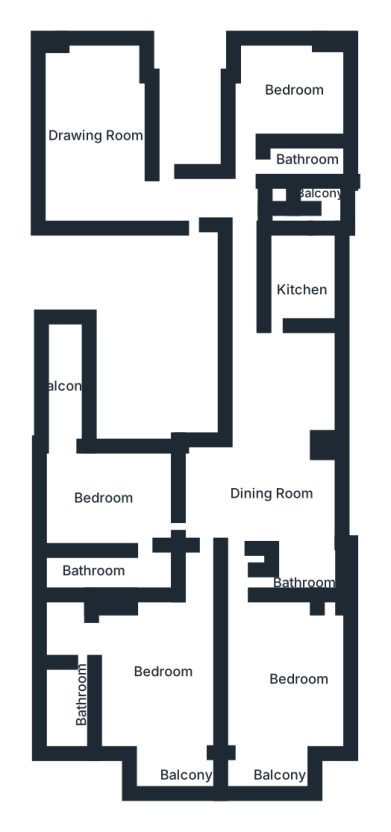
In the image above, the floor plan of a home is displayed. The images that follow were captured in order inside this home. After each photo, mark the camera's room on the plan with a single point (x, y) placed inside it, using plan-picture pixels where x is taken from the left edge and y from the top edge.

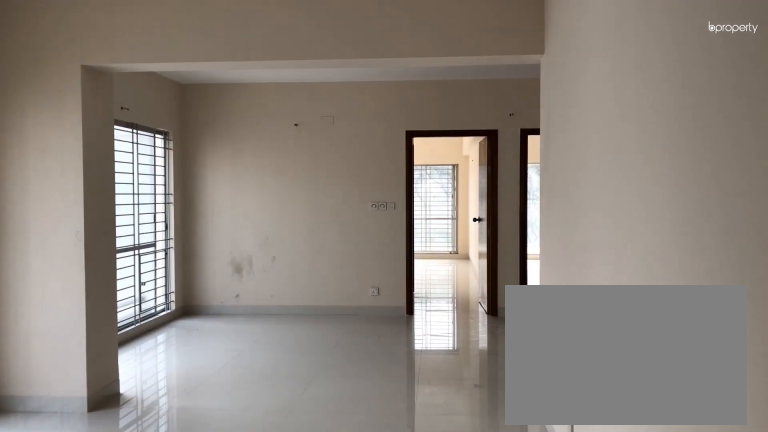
(255, 455)
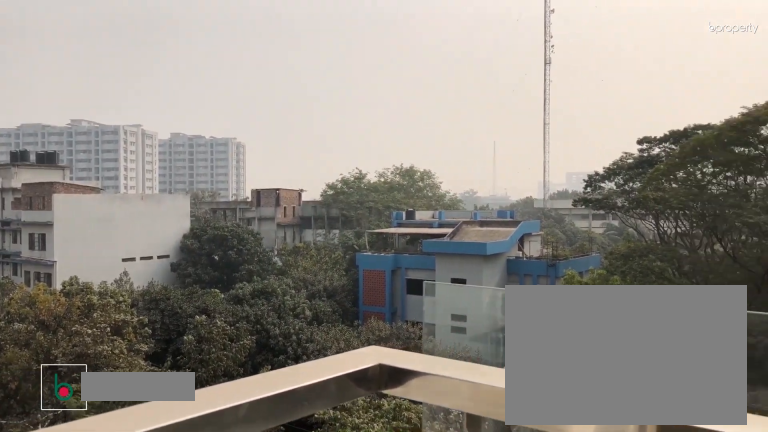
(264, 768)
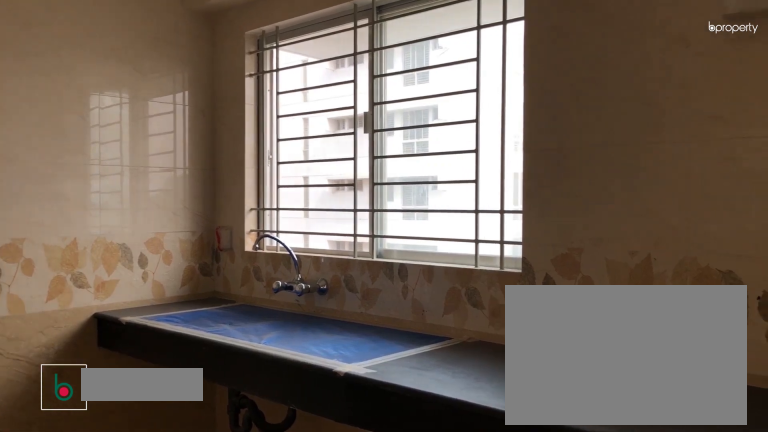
(297, 275)
